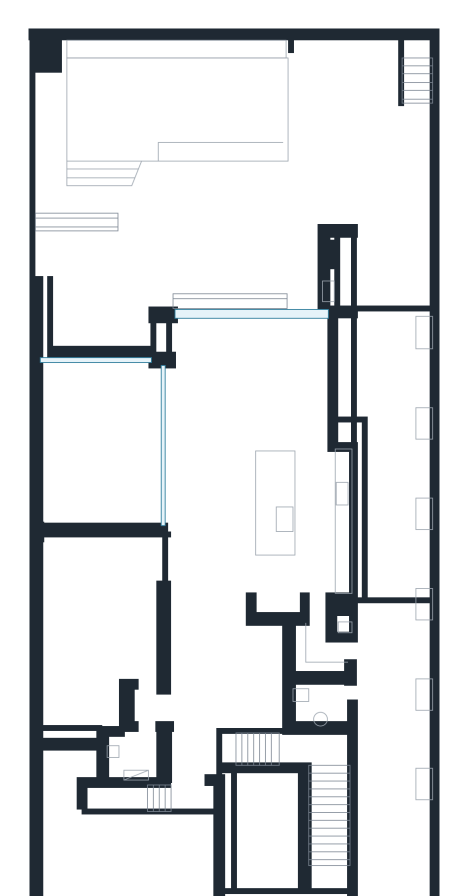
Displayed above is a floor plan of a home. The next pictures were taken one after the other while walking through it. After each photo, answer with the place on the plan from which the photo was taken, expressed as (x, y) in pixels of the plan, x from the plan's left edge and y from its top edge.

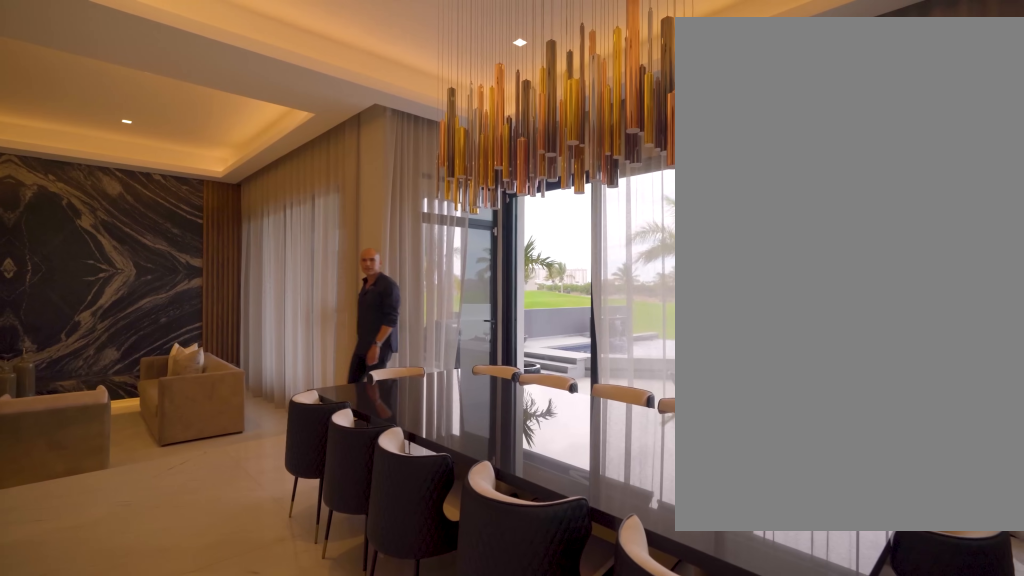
(264, 426)
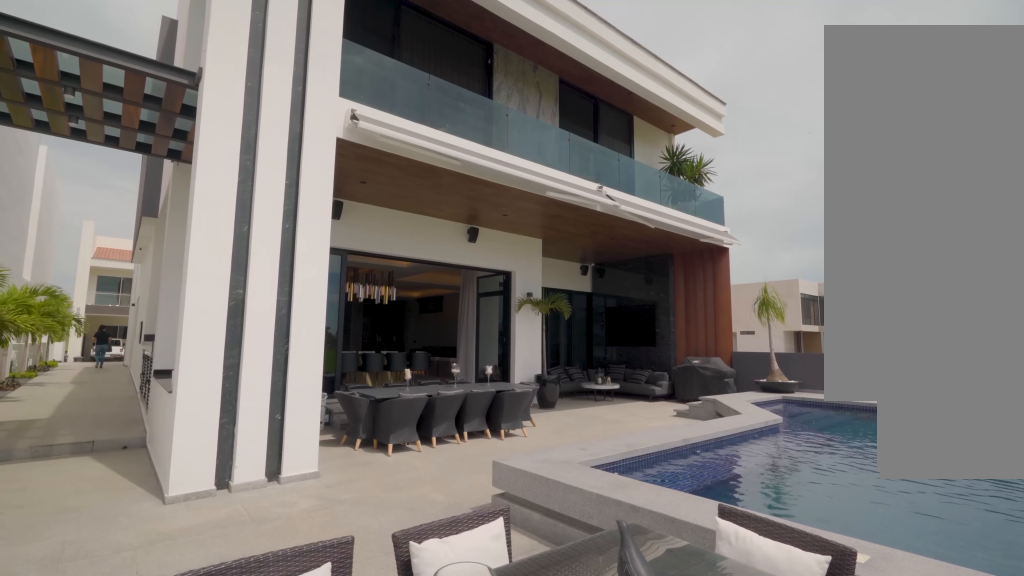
(370, 117)
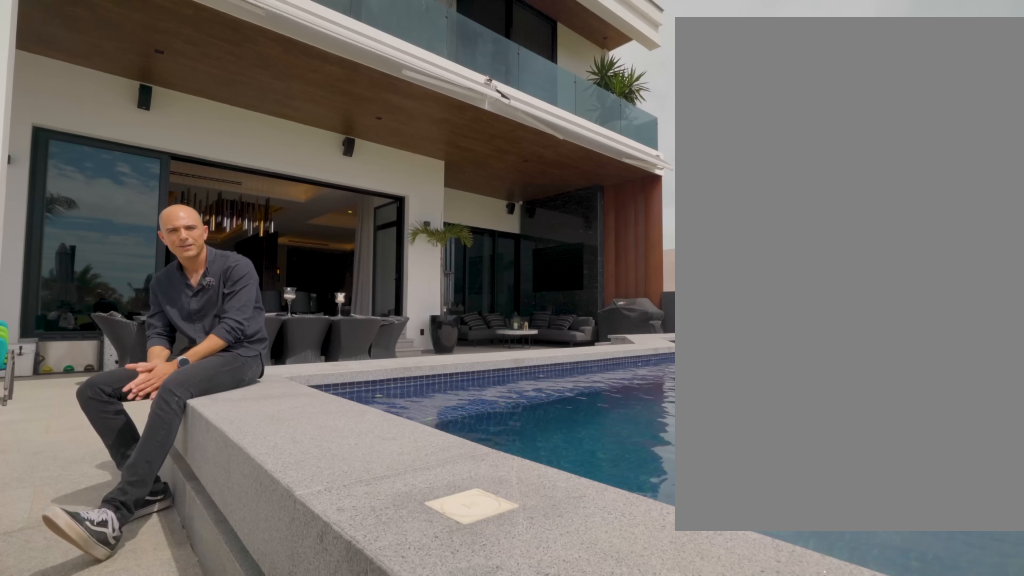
(323, 113)
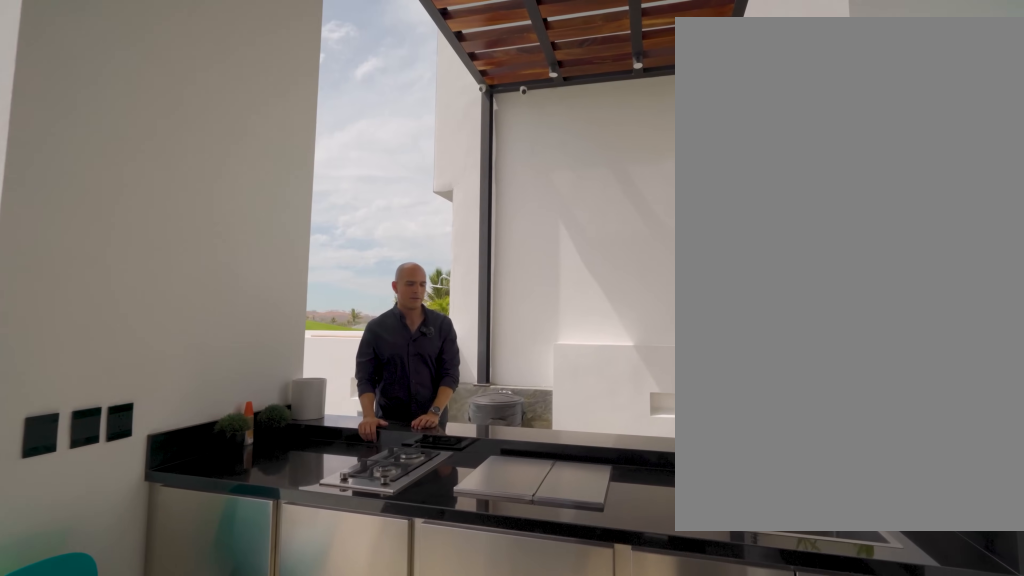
(294, 276)
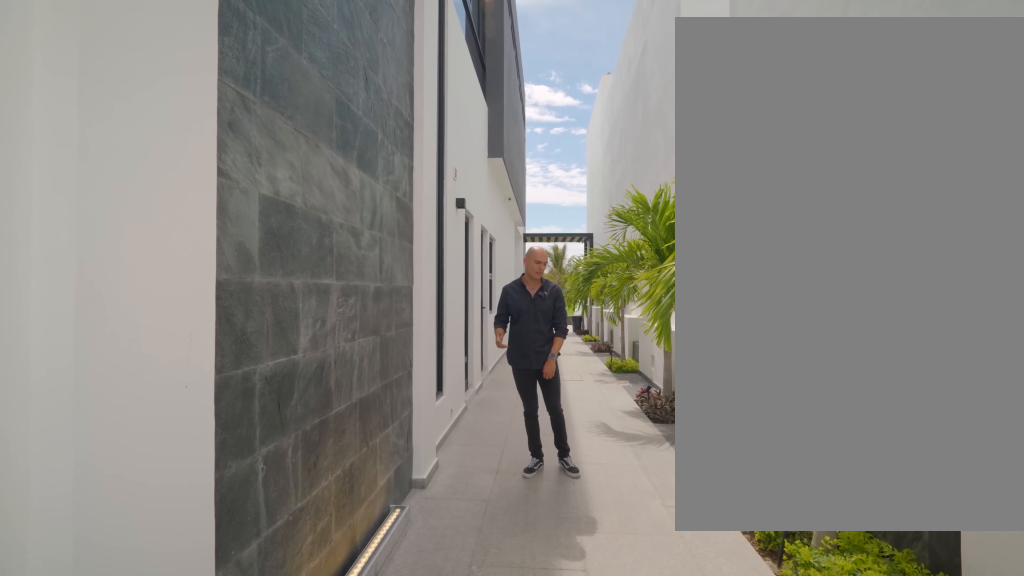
(399, 872)
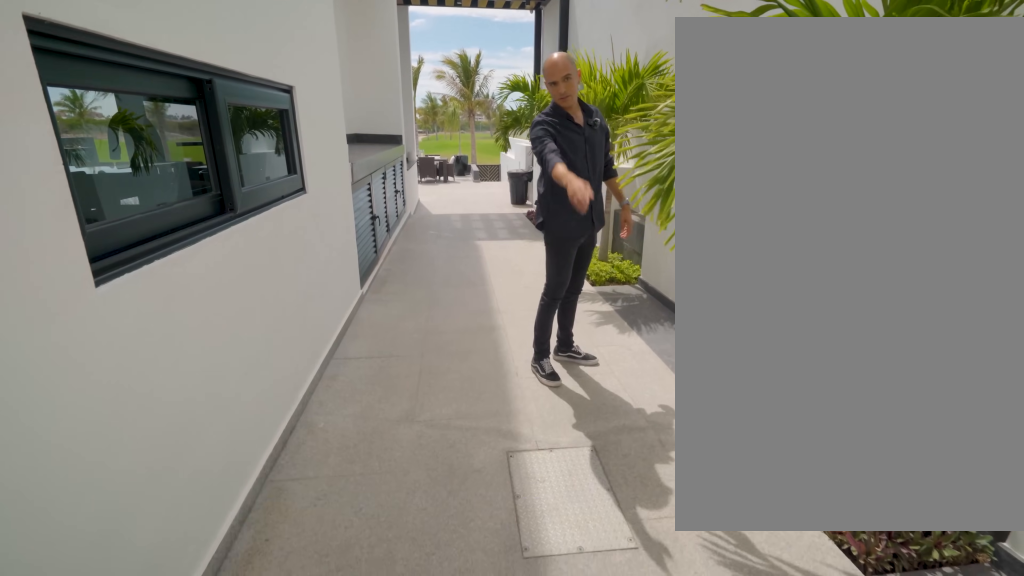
(396, 650)
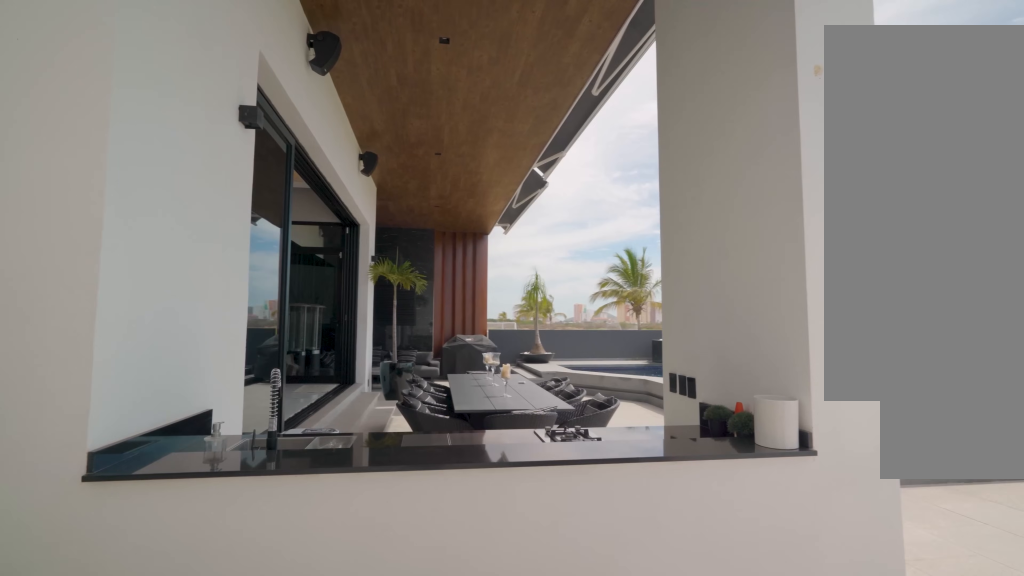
(388, 272)
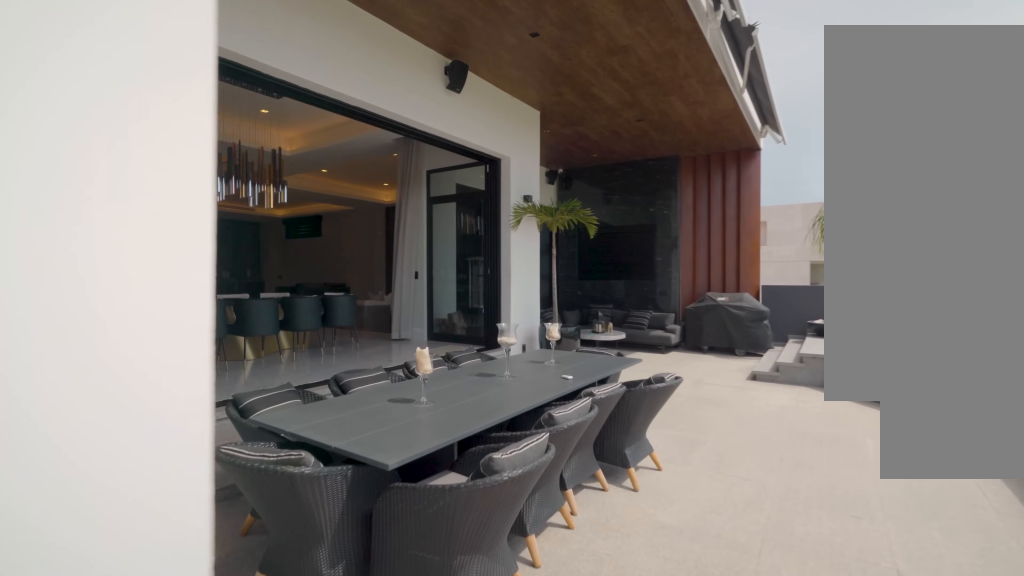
(332, 212)
